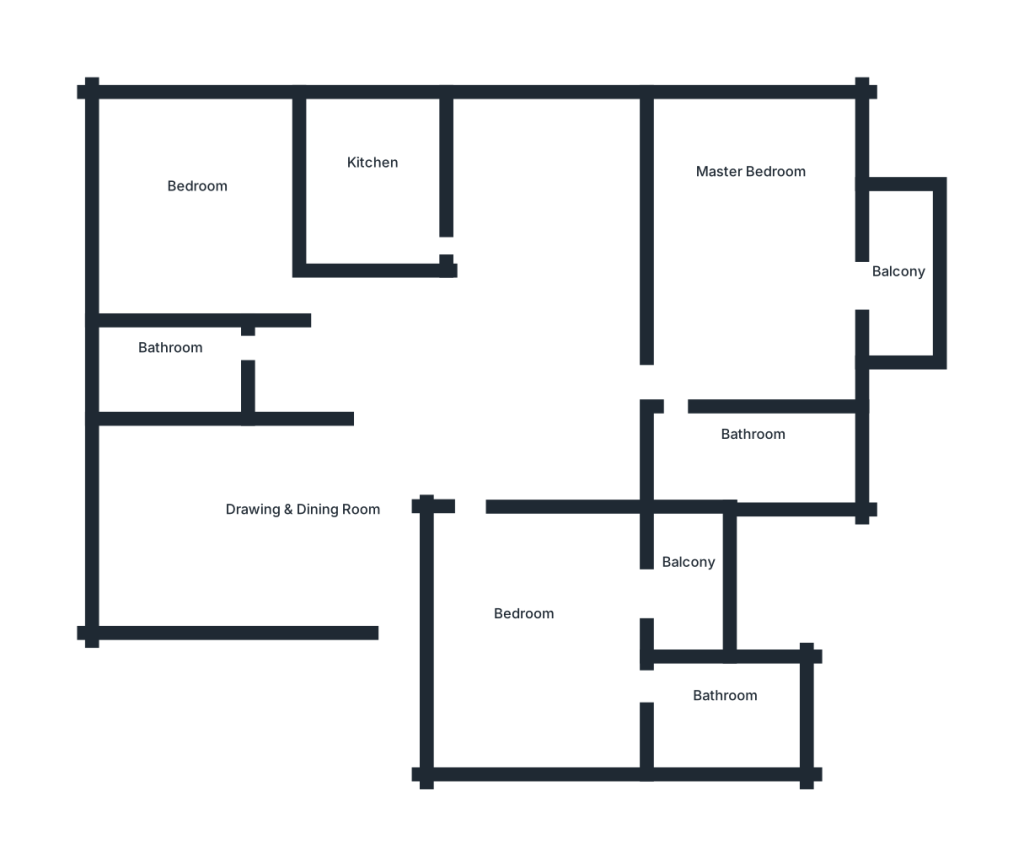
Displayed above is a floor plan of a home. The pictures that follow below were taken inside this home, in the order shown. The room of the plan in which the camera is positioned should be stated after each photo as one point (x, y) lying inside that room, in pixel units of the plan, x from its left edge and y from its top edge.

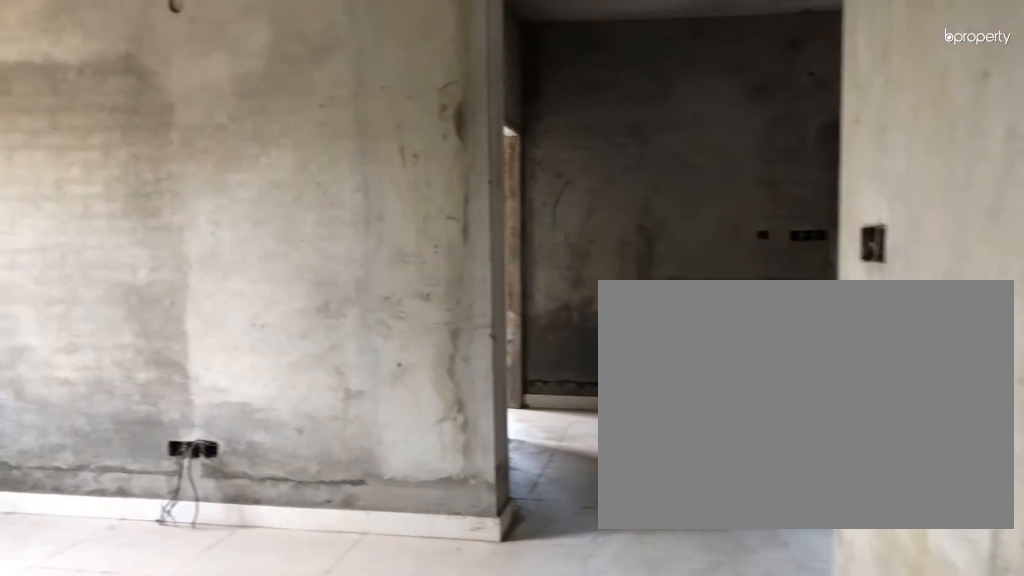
(299, 516)
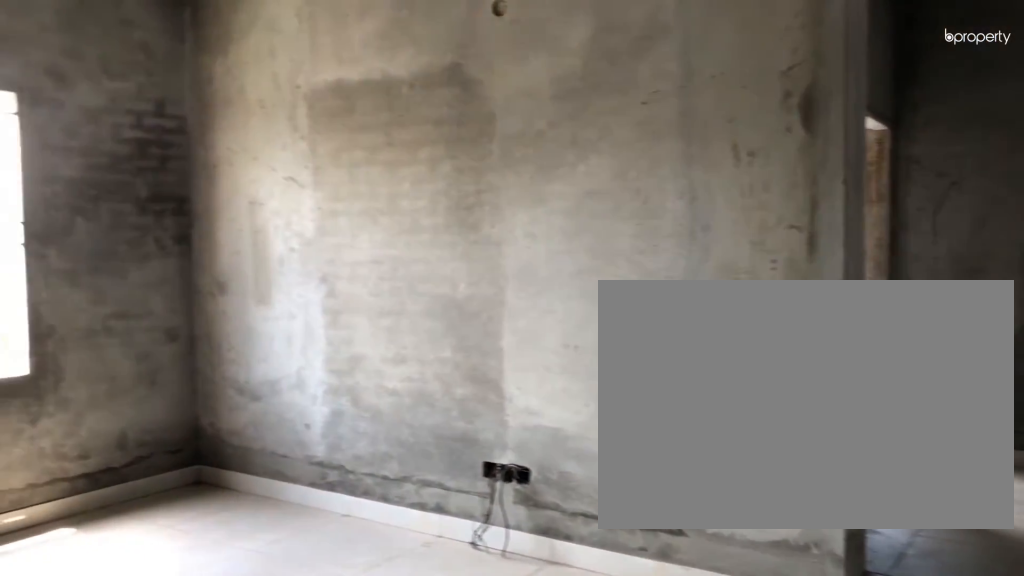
(299, 516)
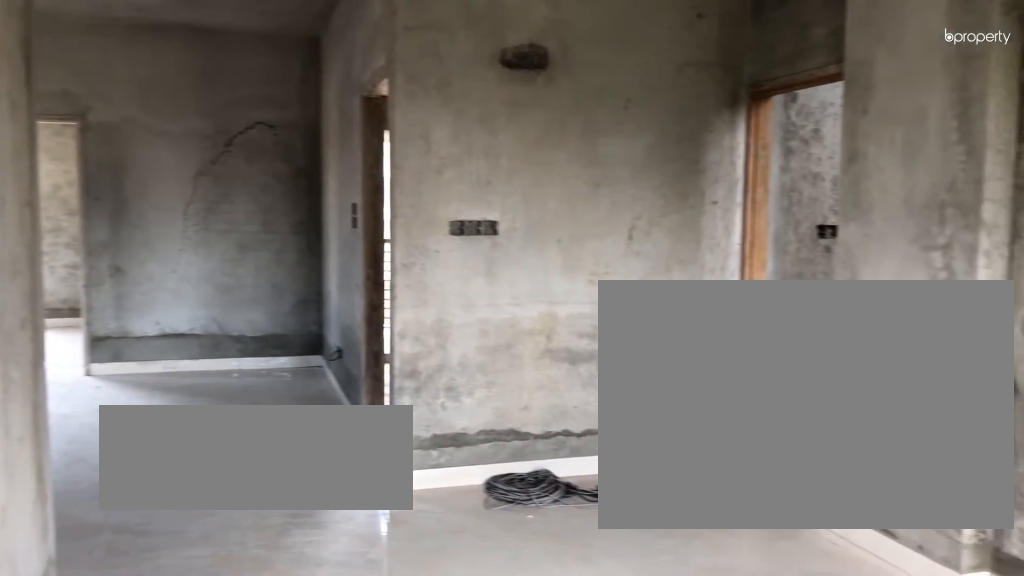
(296, 515)
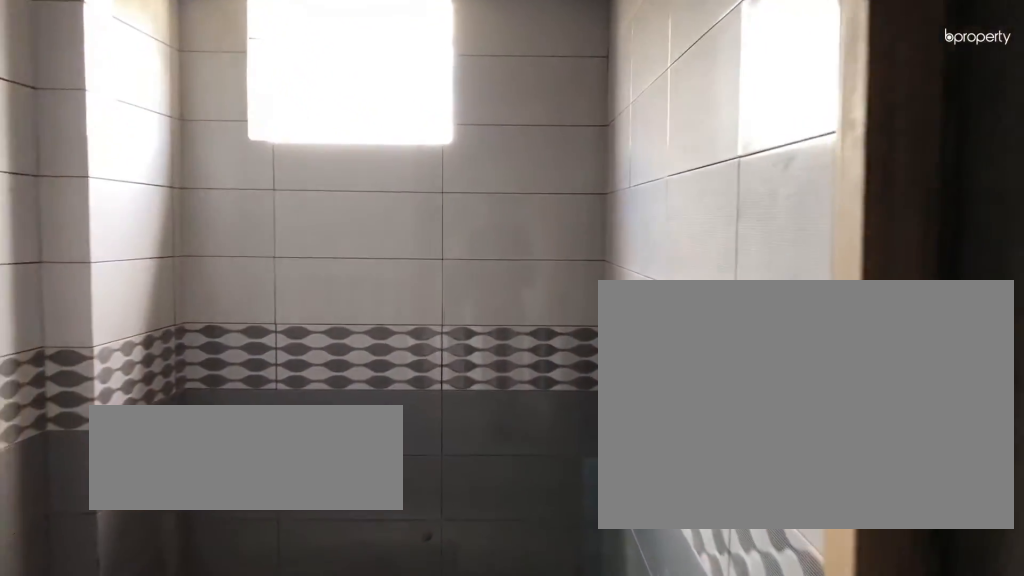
(154, 351)
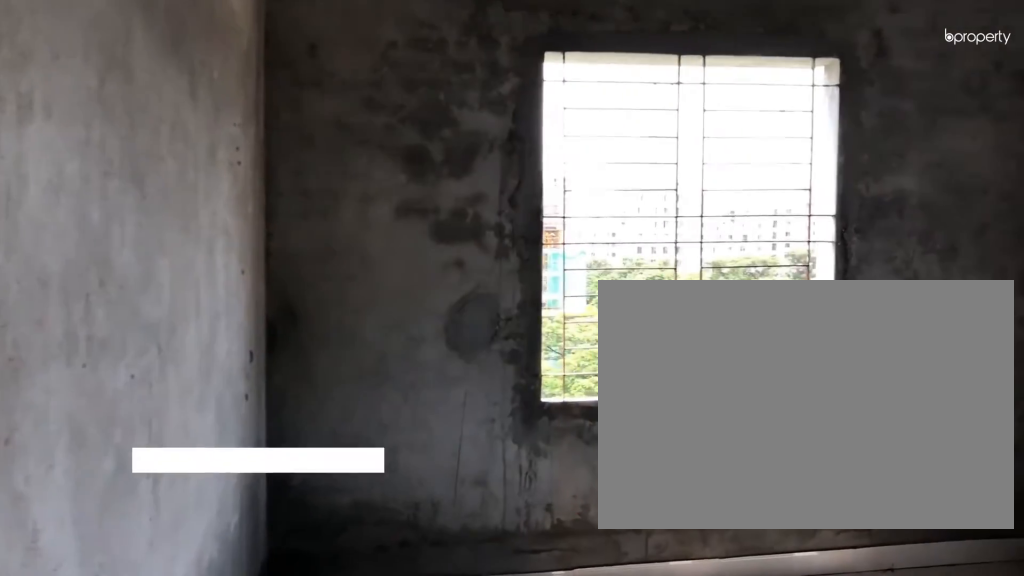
(199, 212)
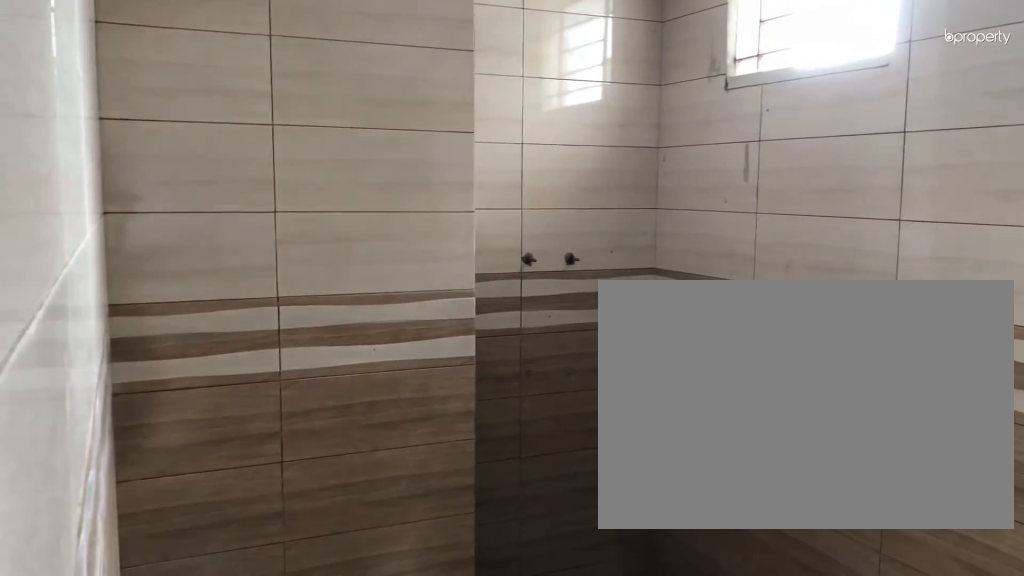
(737, 445)
